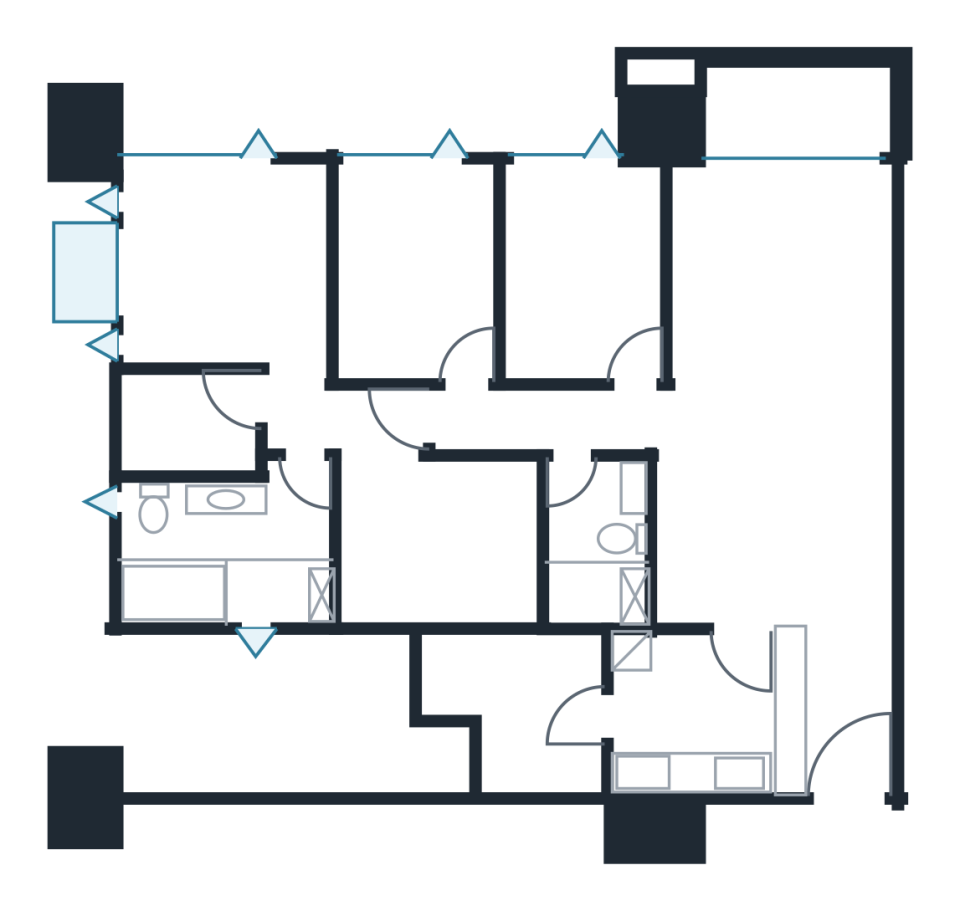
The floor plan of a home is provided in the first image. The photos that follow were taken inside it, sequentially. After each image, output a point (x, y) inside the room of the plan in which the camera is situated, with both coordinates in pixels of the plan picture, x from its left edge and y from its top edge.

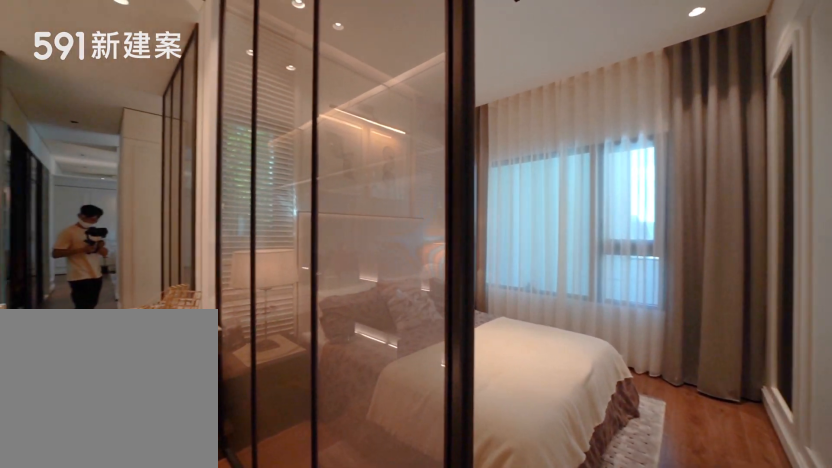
(220, 312)
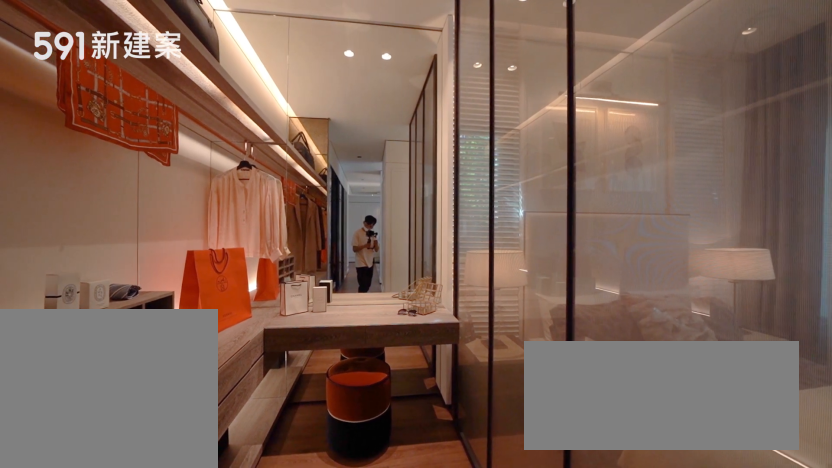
(220, 312)
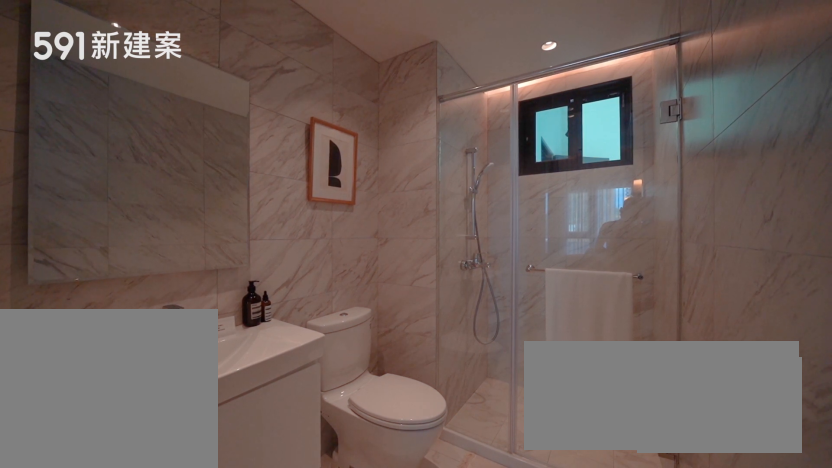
(594, 549)
